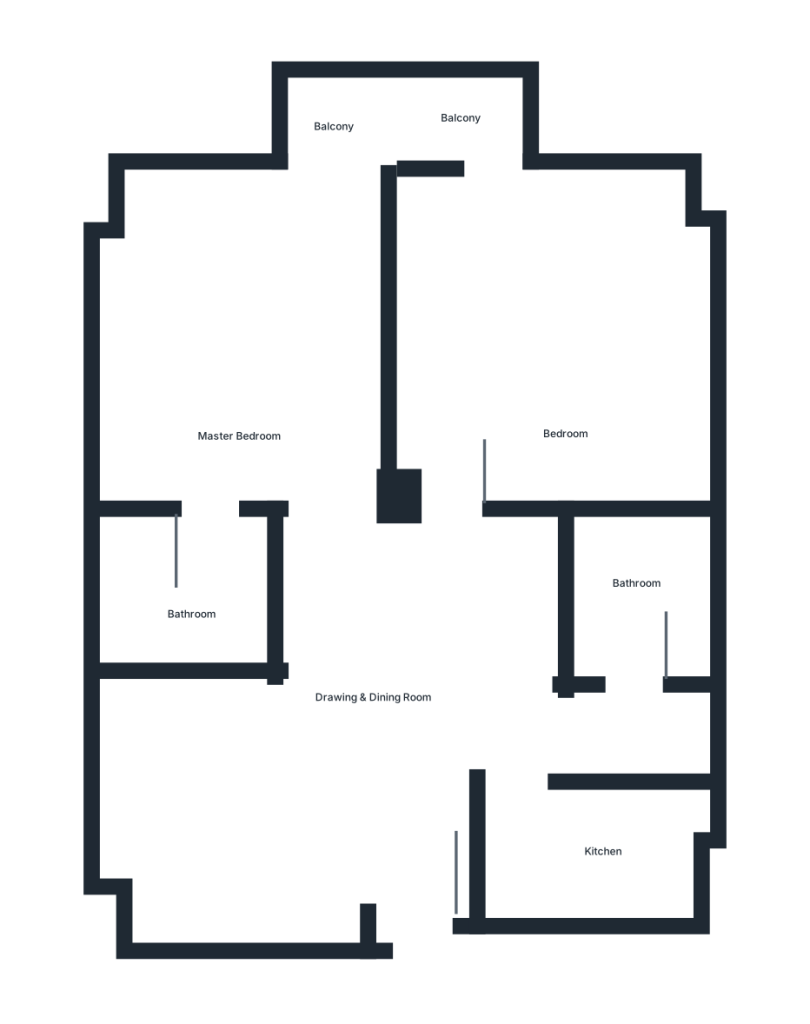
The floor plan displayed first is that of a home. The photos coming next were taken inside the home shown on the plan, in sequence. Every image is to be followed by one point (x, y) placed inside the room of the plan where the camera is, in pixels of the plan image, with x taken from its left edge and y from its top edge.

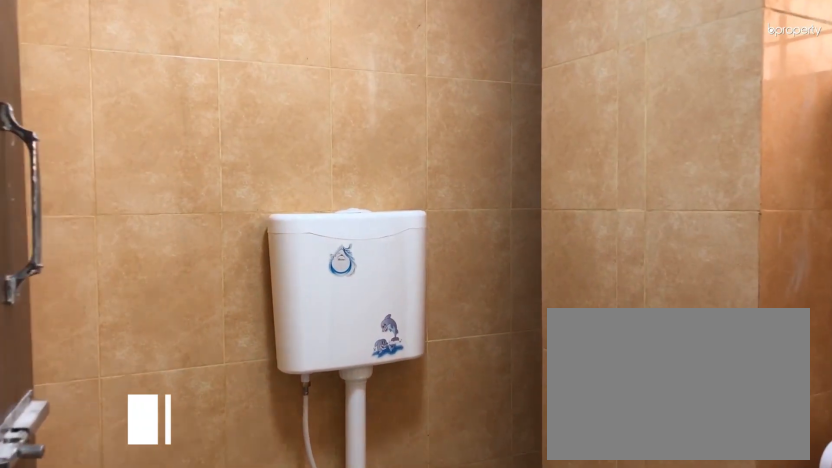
(636, 596)
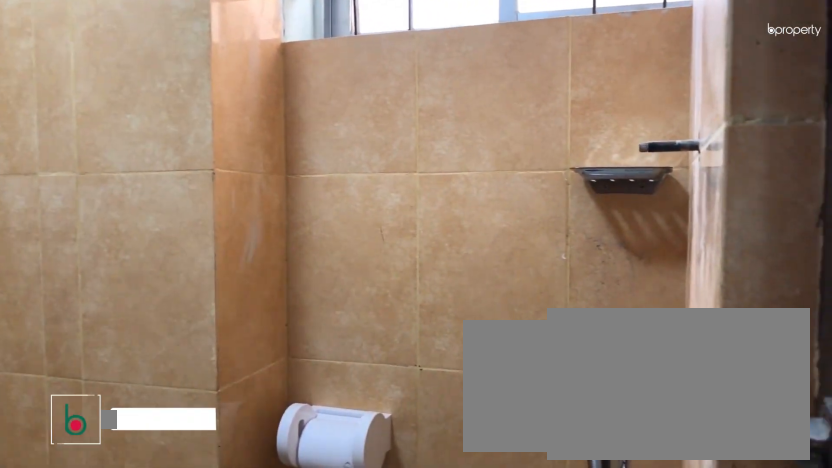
(636, 596)
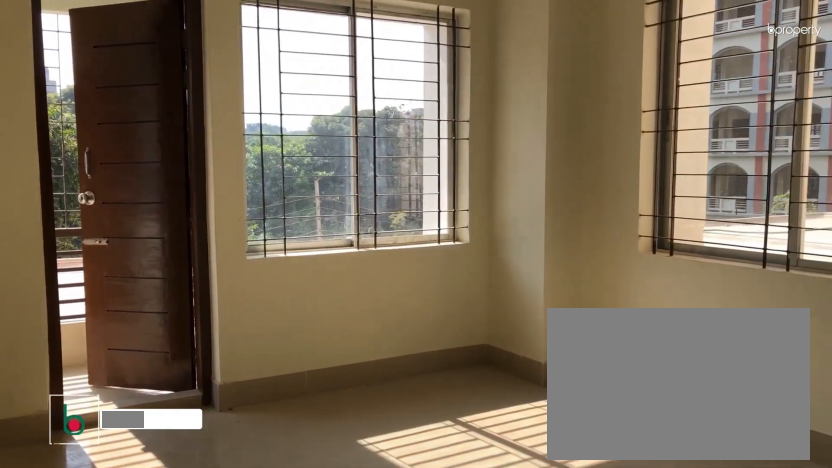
(562, 342)
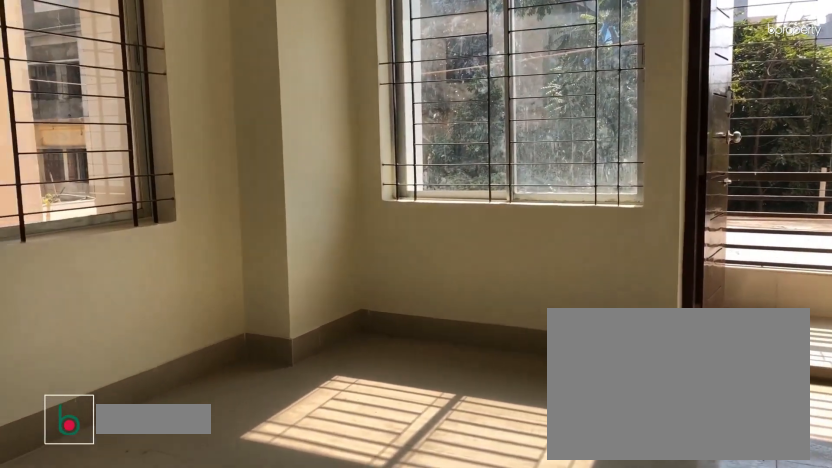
(206, 361)
